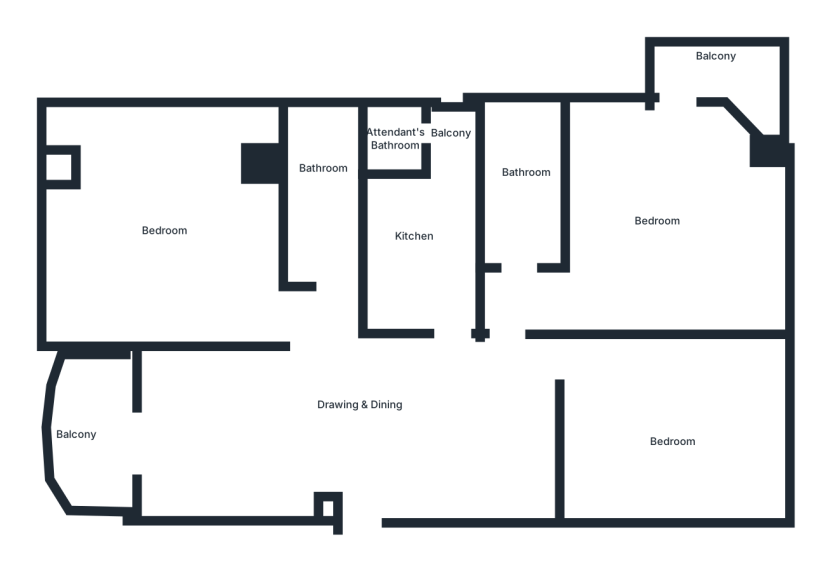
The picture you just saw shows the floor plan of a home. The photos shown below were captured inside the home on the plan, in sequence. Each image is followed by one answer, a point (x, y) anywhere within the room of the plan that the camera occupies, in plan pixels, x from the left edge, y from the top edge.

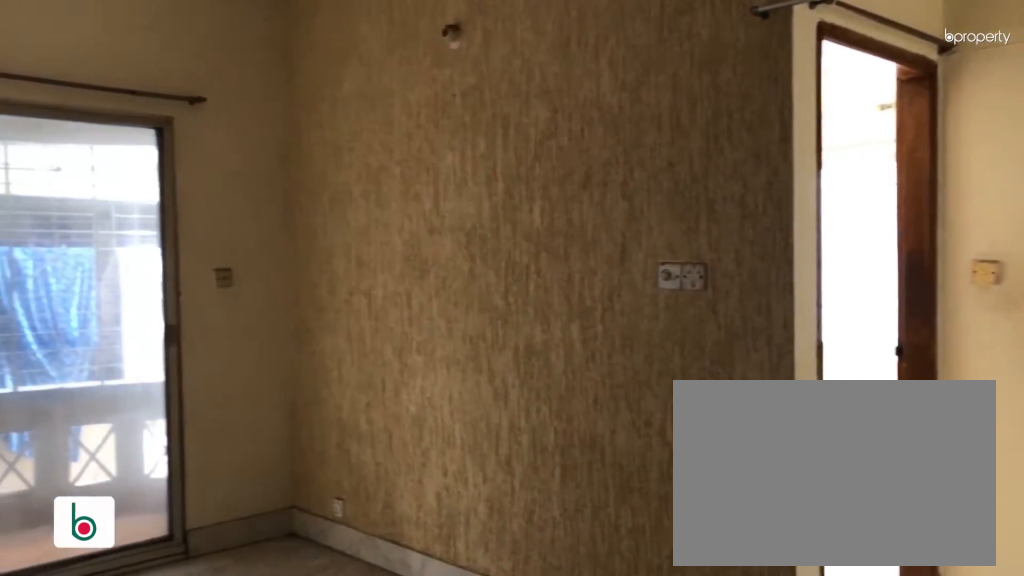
(366, 402)
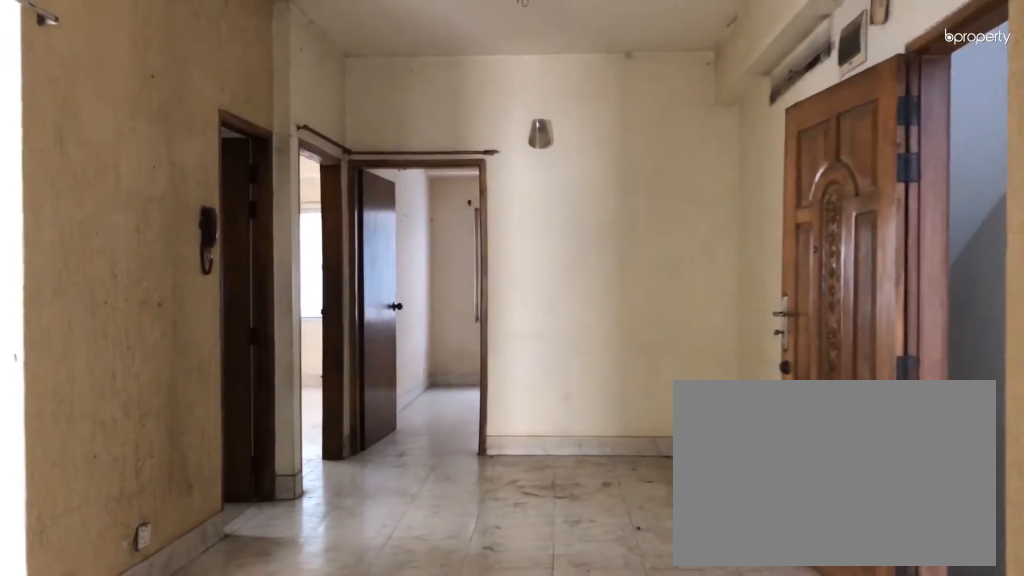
(366, 402)
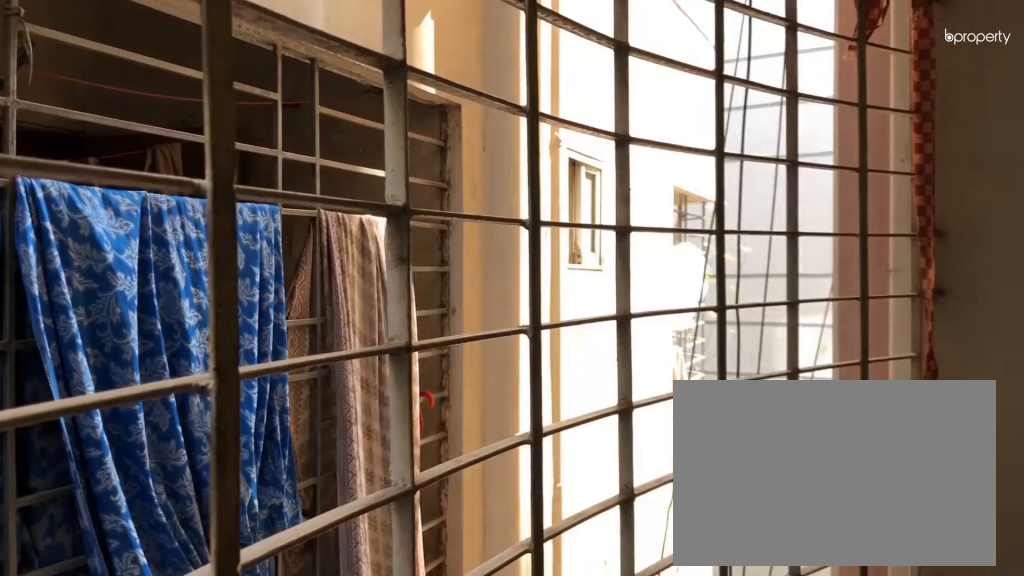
(80, 424)
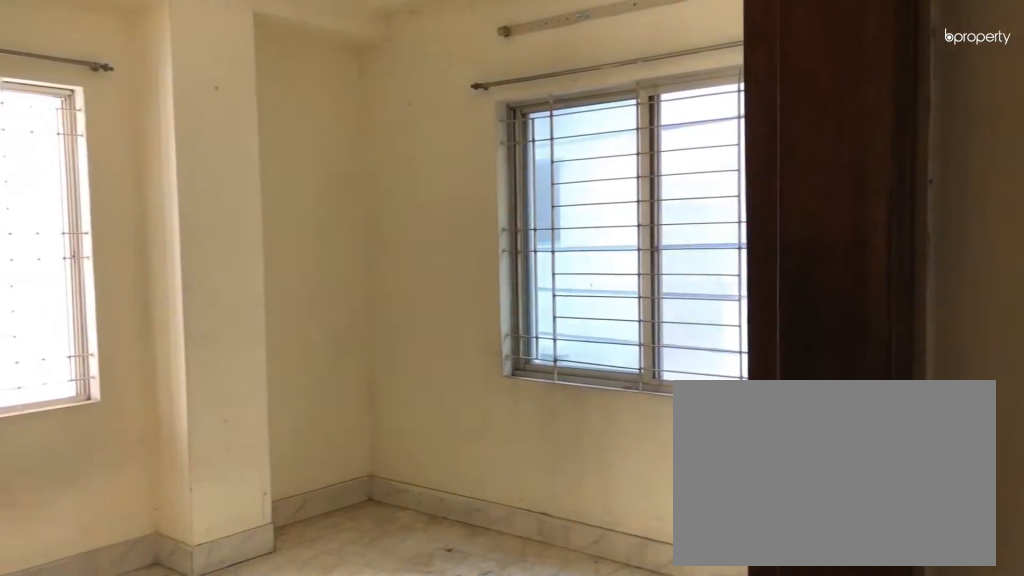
(230, 296)
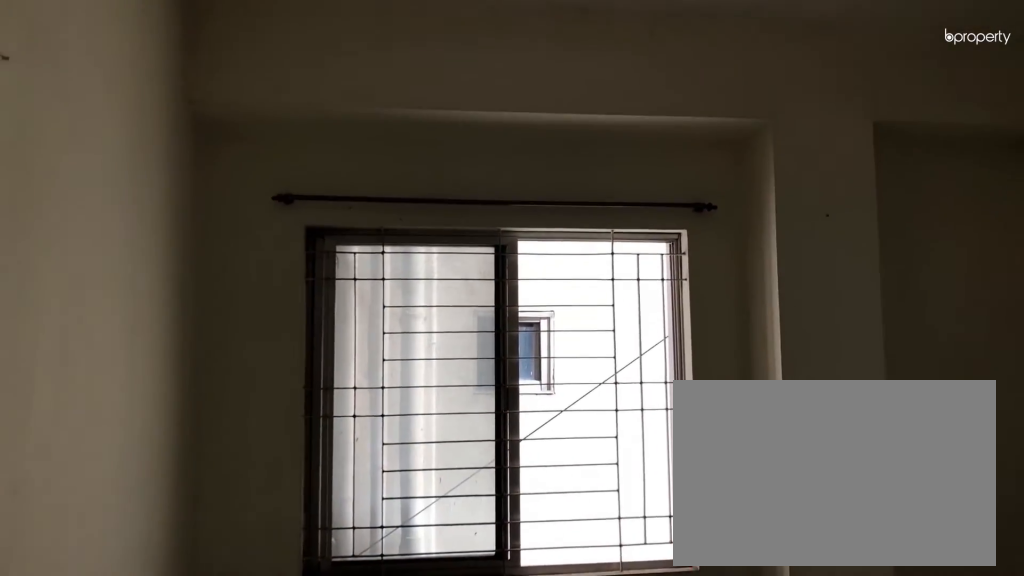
(157, 231)
